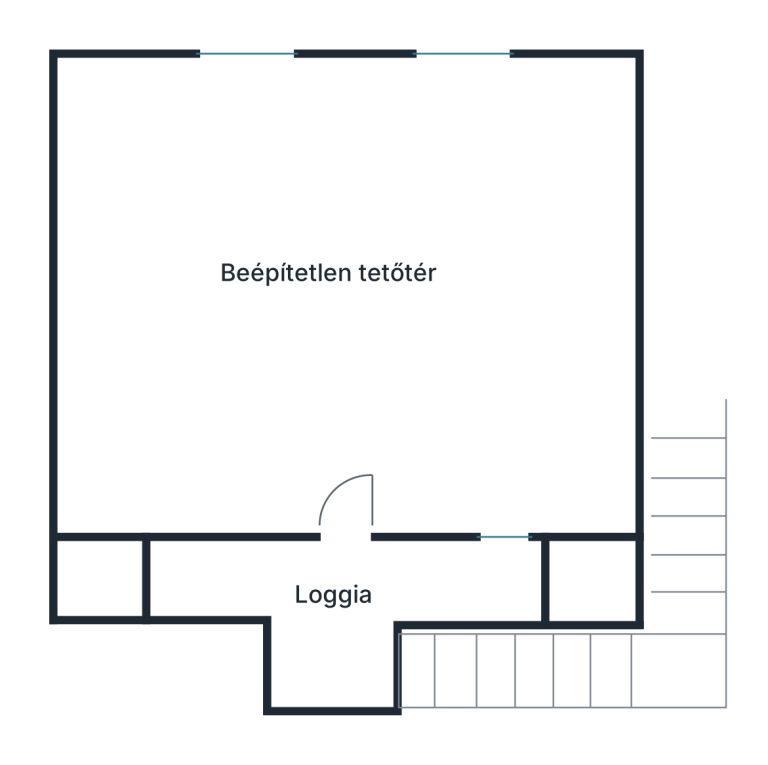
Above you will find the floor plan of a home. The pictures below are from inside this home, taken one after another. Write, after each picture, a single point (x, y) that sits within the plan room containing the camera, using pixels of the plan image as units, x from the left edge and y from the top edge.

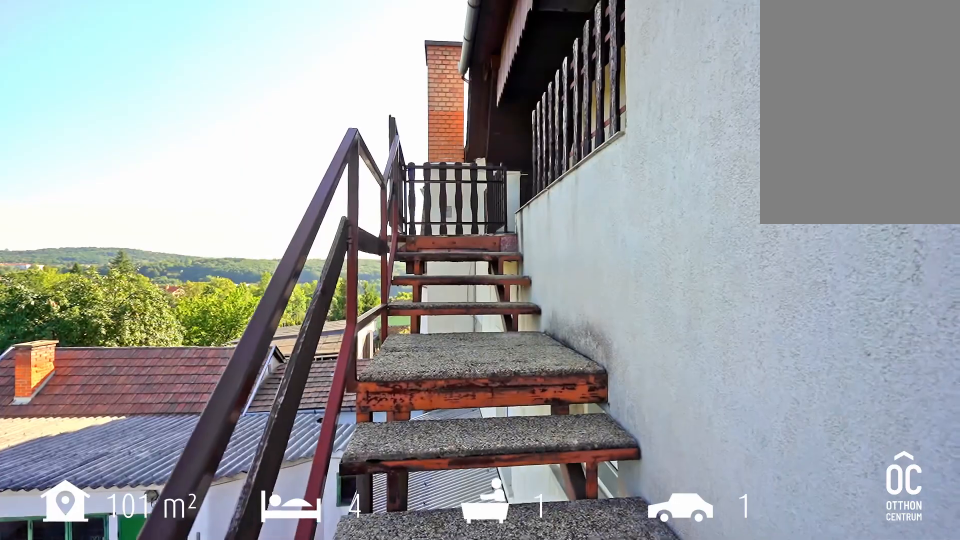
(526, 669)
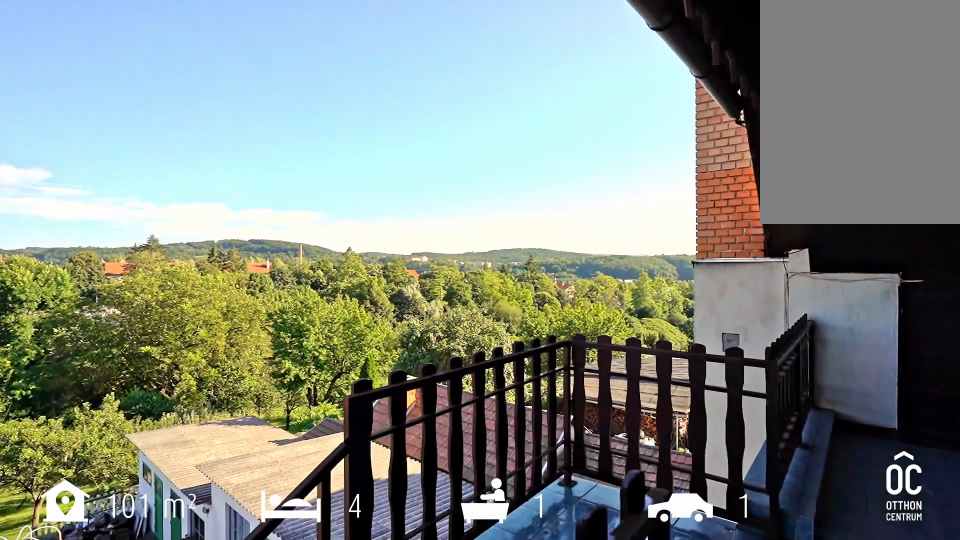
(337, 607)
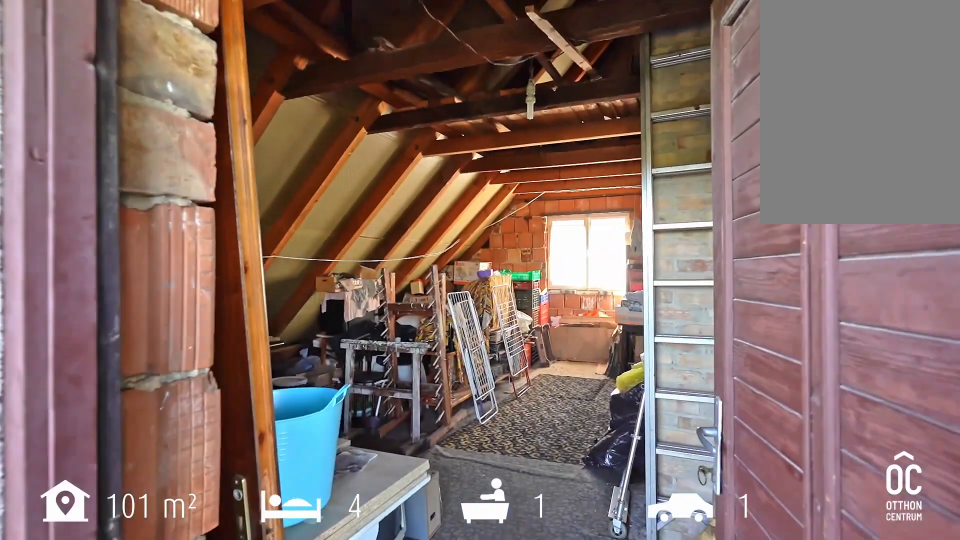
(357, 309)
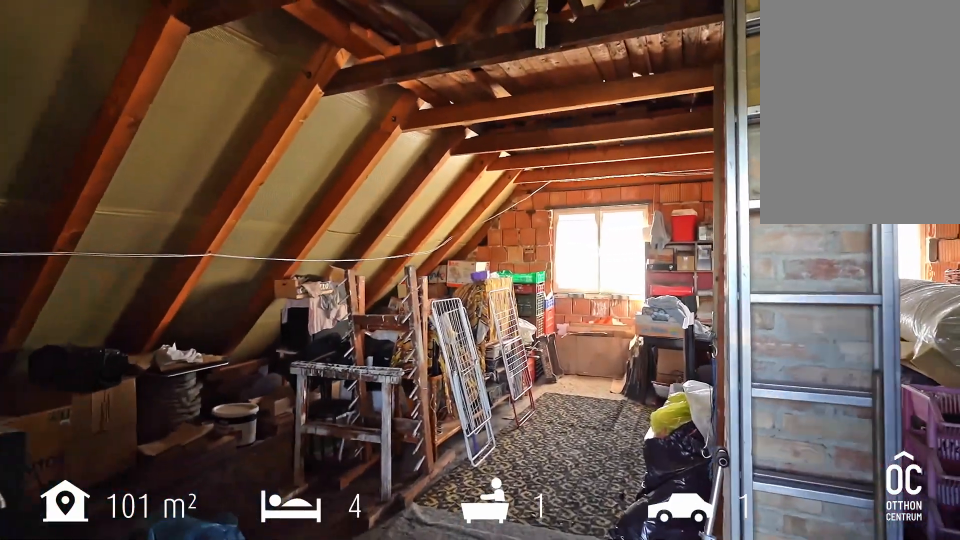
(358, 309)
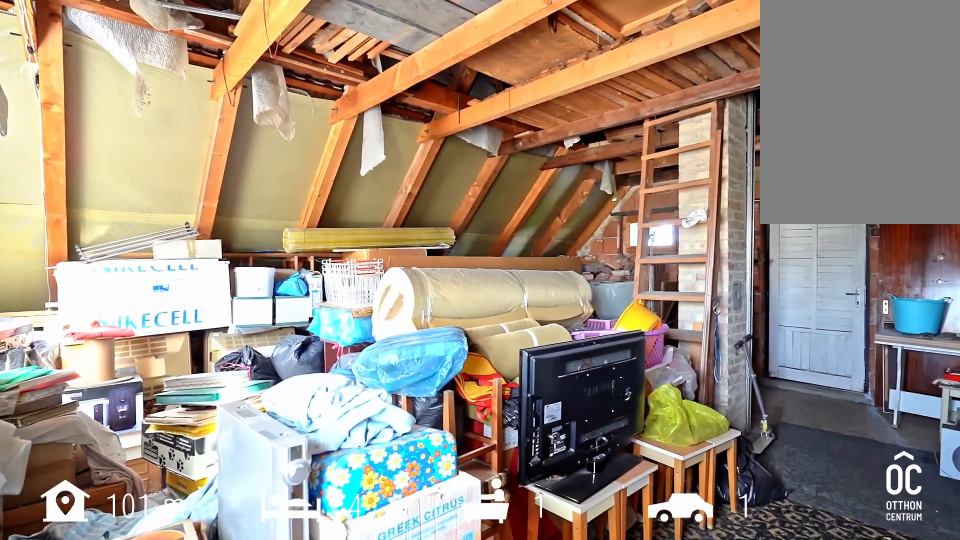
(357, 309)
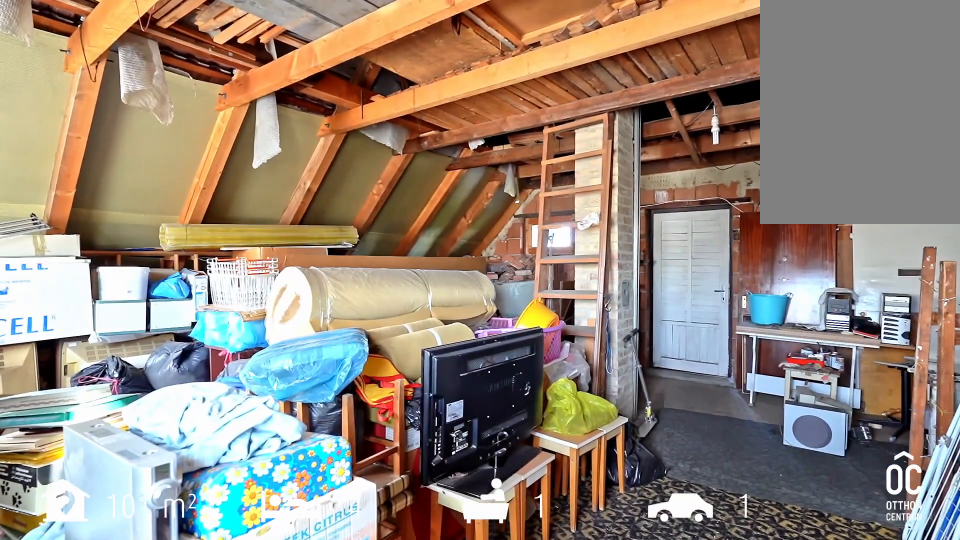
(358, 309)
